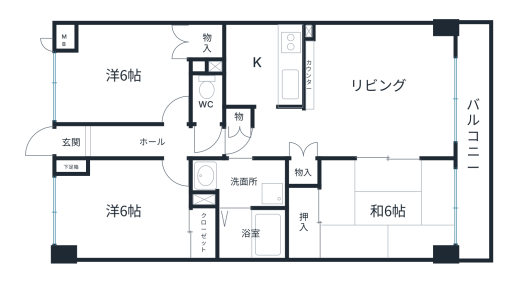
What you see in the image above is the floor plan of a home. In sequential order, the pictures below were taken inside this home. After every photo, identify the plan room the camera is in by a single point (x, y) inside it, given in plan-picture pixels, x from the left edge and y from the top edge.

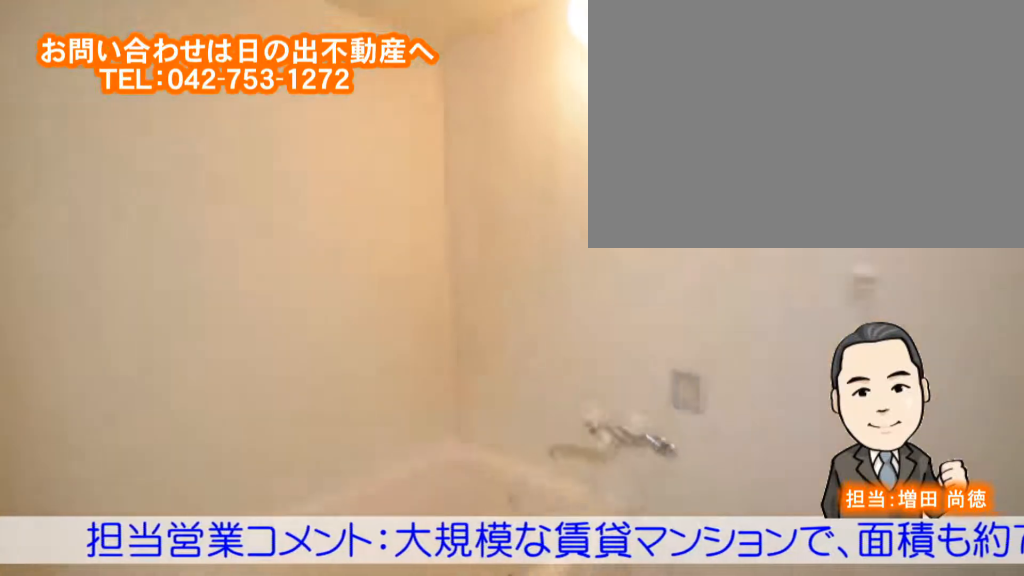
(251, 234)
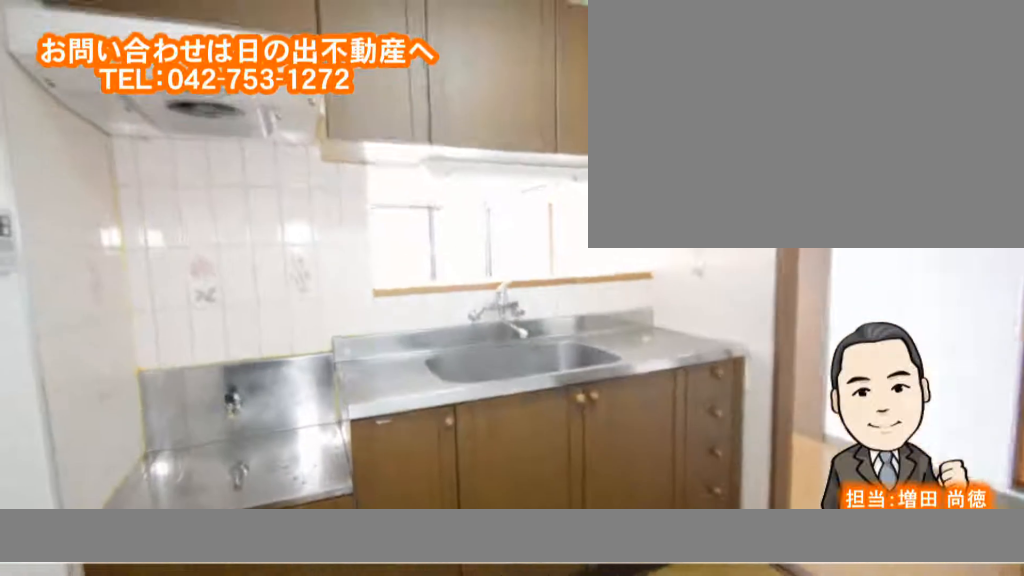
(255, 65)
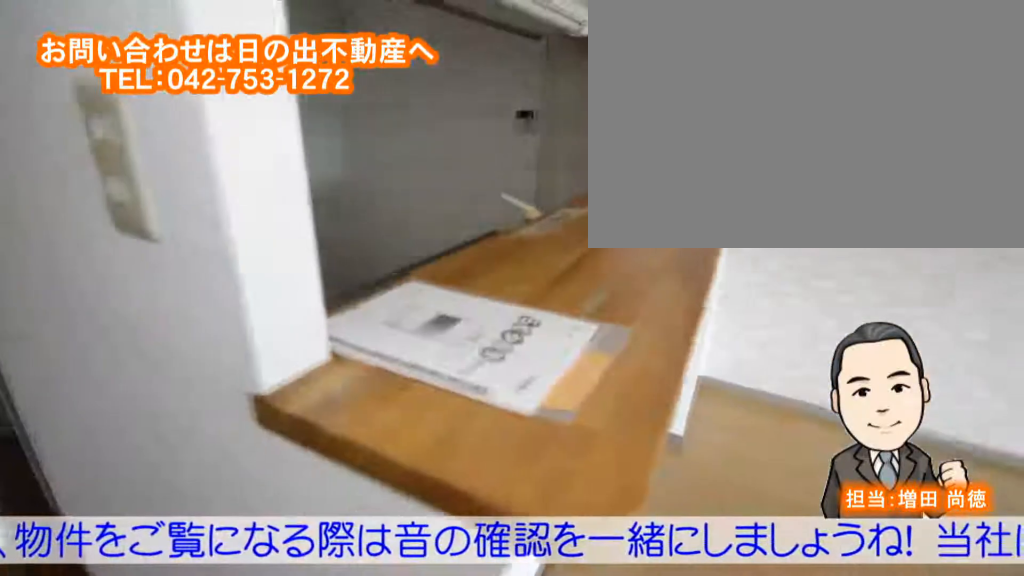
(374, 108)
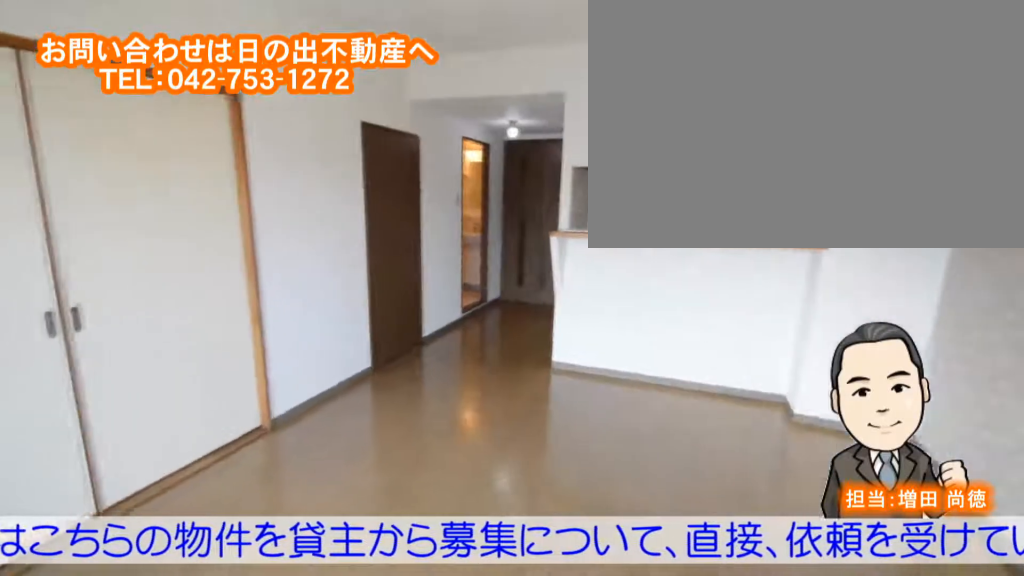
(374, 109)
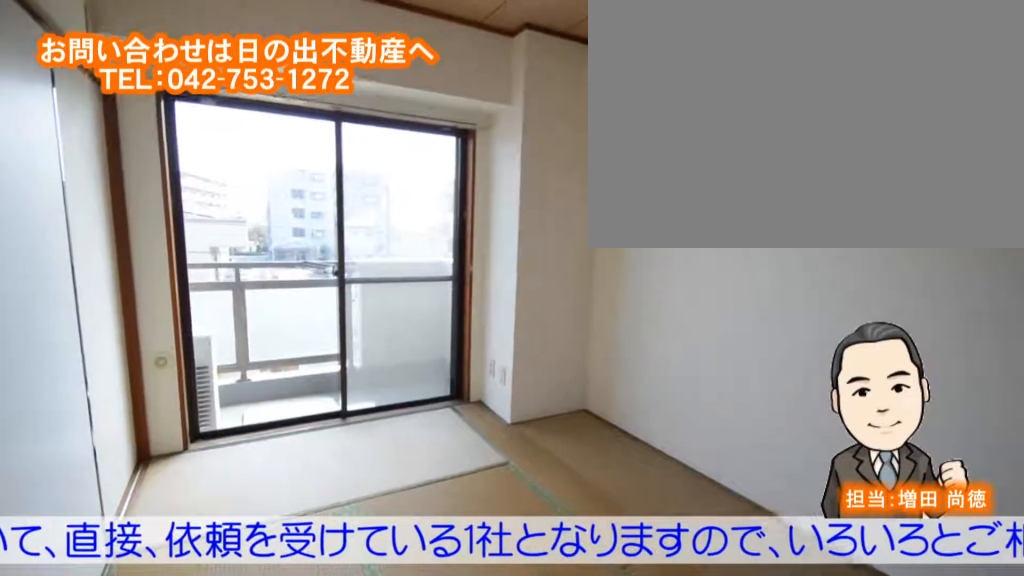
(353, 204)
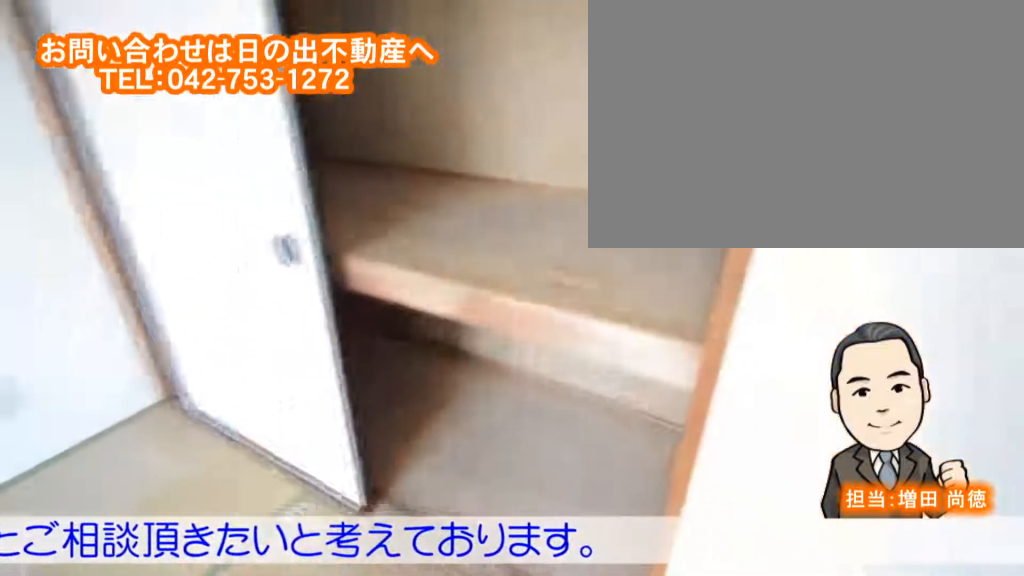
(353, 204)
